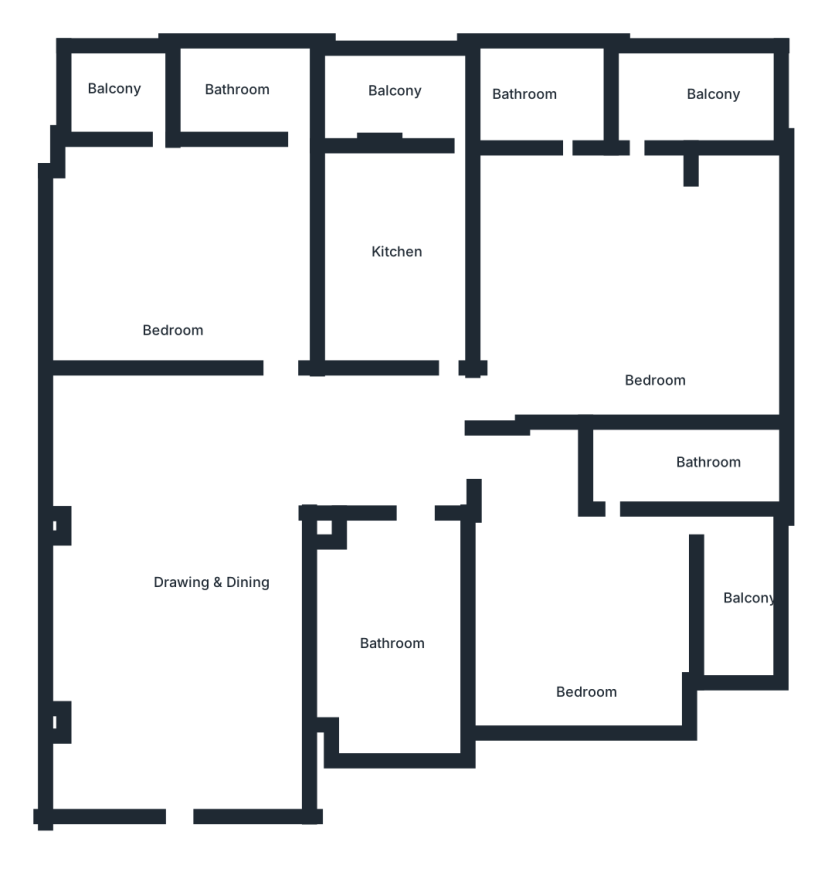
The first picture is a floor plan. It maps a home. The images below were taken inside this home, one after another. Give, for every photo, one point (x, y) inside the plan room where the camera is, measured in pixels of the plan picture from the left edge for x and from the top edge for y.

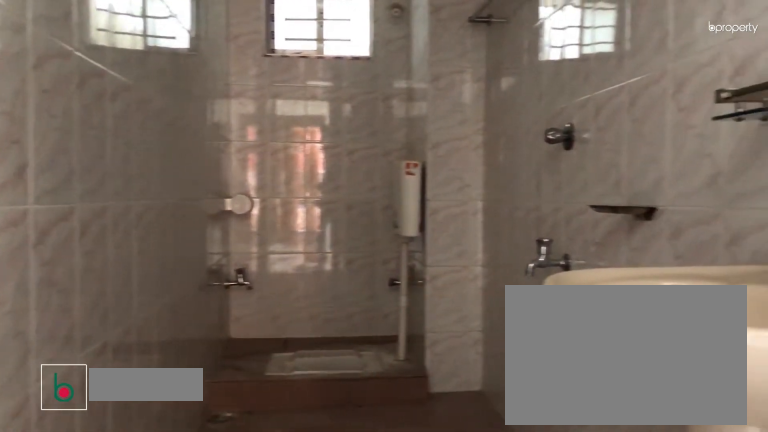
(386, 625)
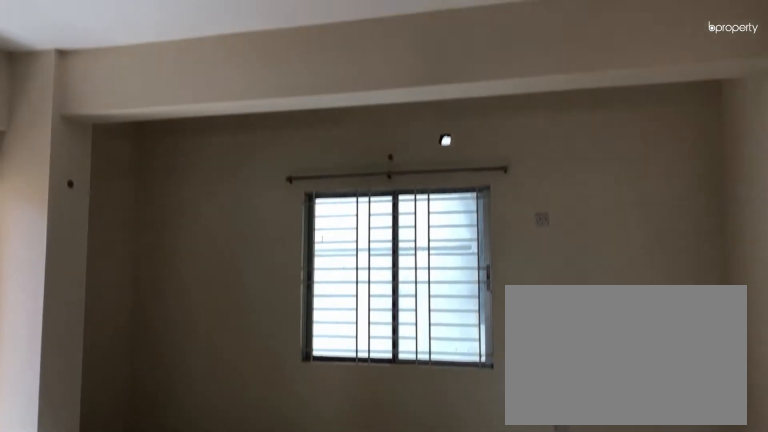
(654, 314)
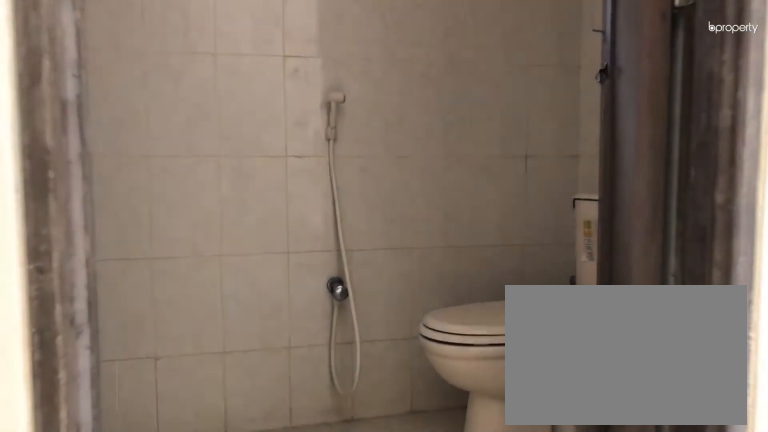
(545, 89)
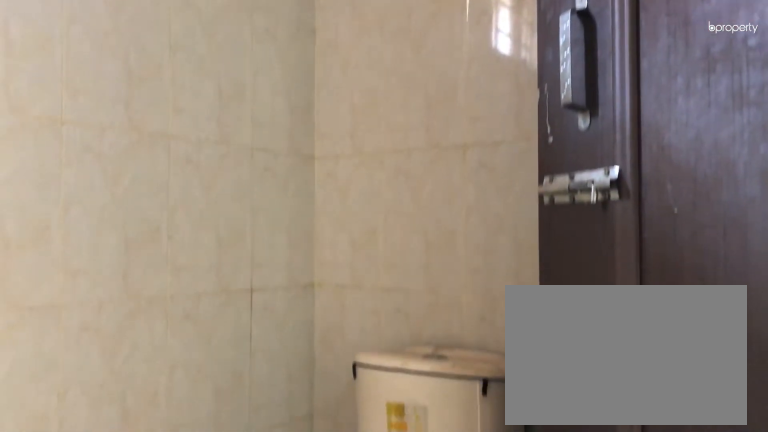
(545, 89)
